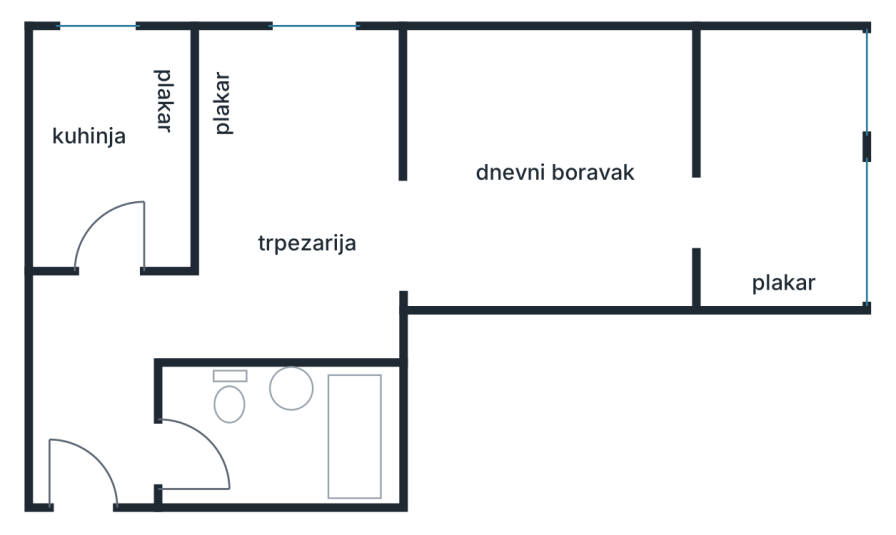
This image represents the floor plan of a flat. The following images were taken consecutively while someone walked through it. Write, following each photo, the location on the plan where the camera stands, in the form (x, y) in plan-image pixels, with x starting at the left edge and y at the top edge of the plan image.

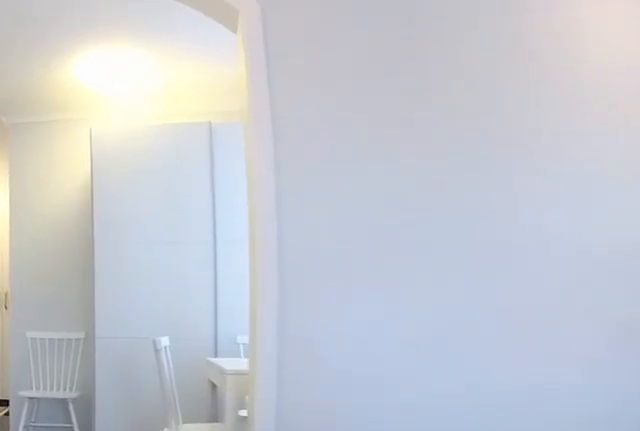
(614, 217)
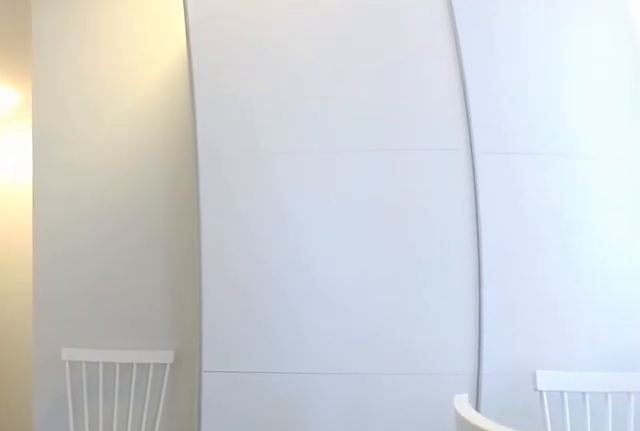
(441, 237)
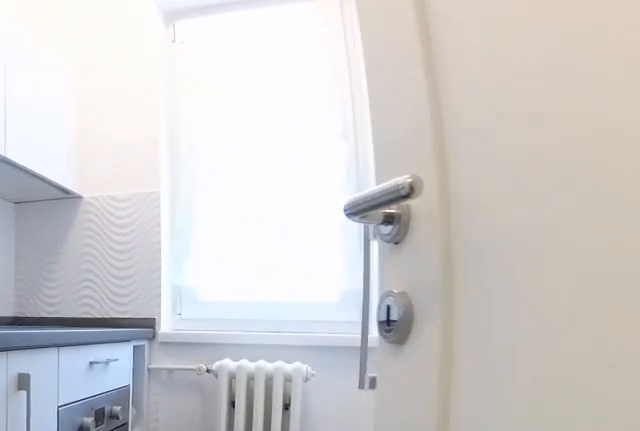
(112, 304)
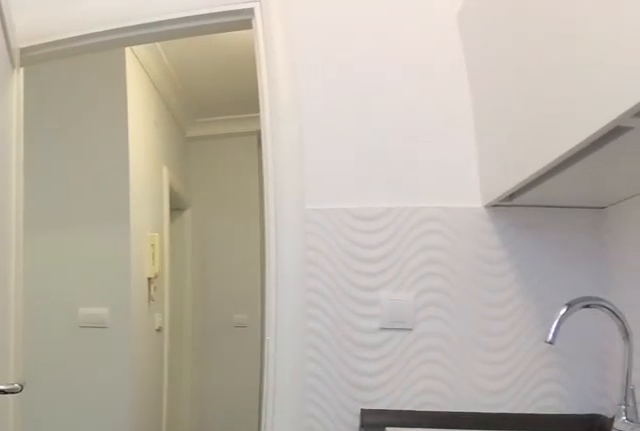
(113, 71)
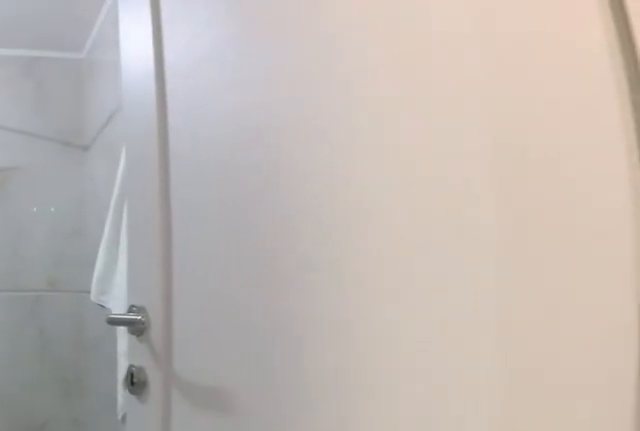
(128, 460)
